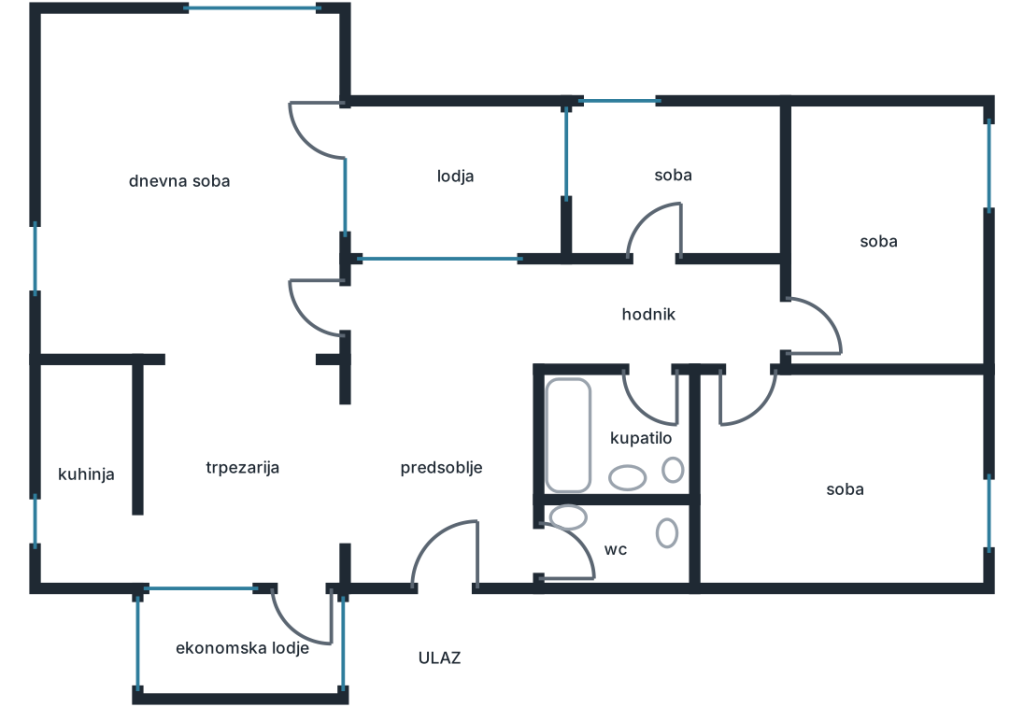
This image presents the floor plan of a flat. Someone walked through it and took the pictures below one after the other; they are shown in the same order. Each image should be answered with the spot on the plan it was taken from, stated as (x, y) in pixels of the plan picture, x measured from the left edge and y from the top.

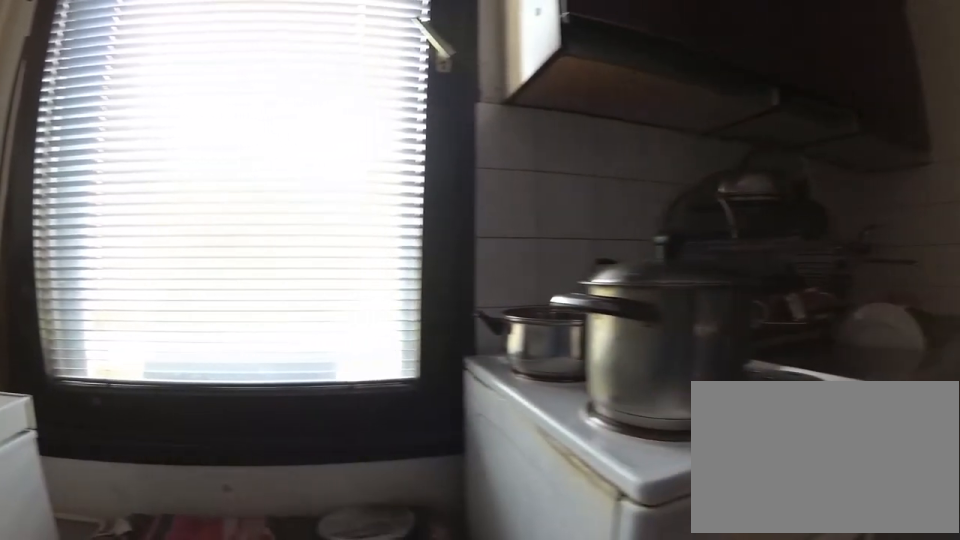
(92, 547)
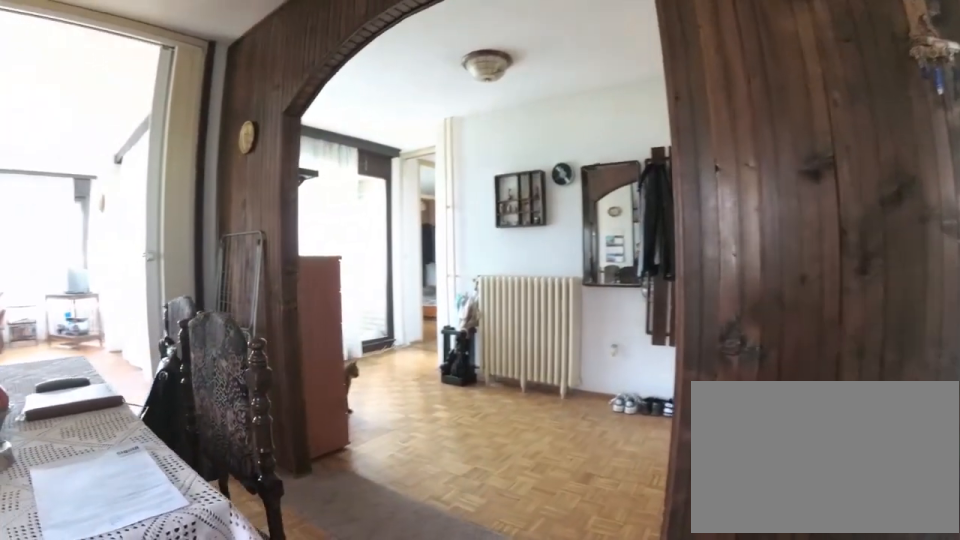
(222, 569)
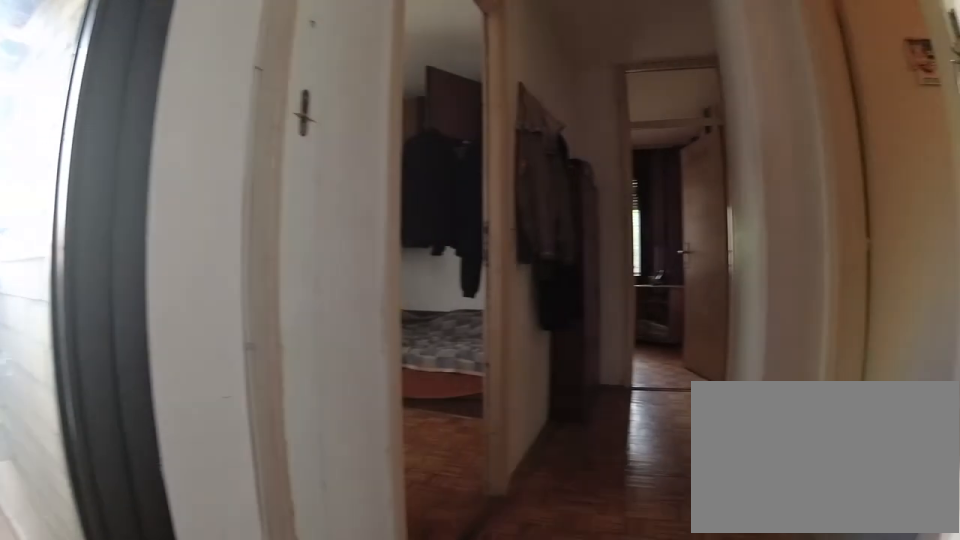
(465, 312)
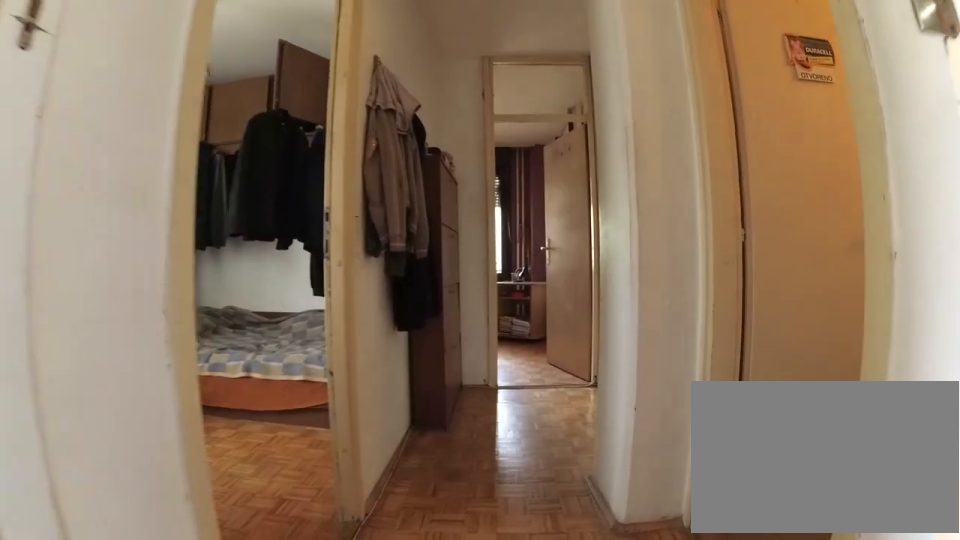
(479, 315)
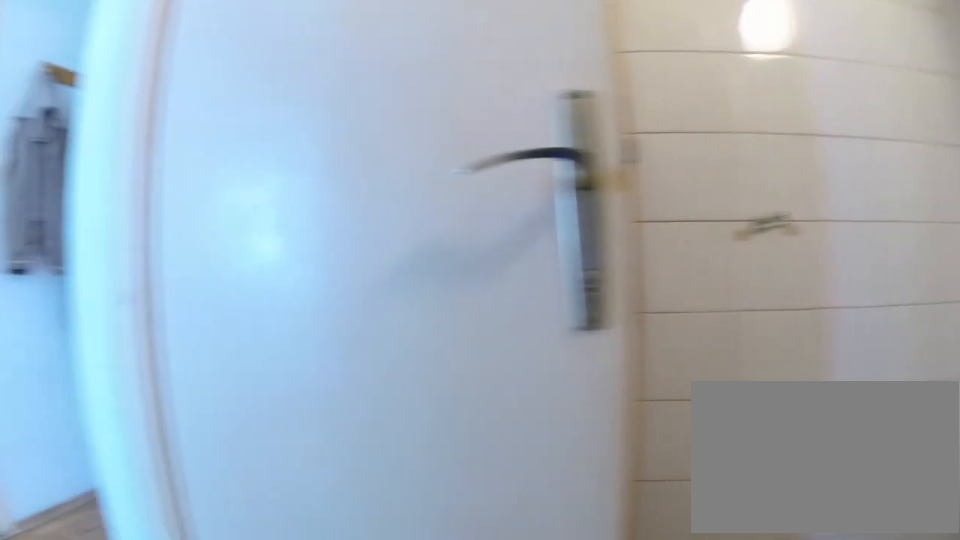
(582, 449)
